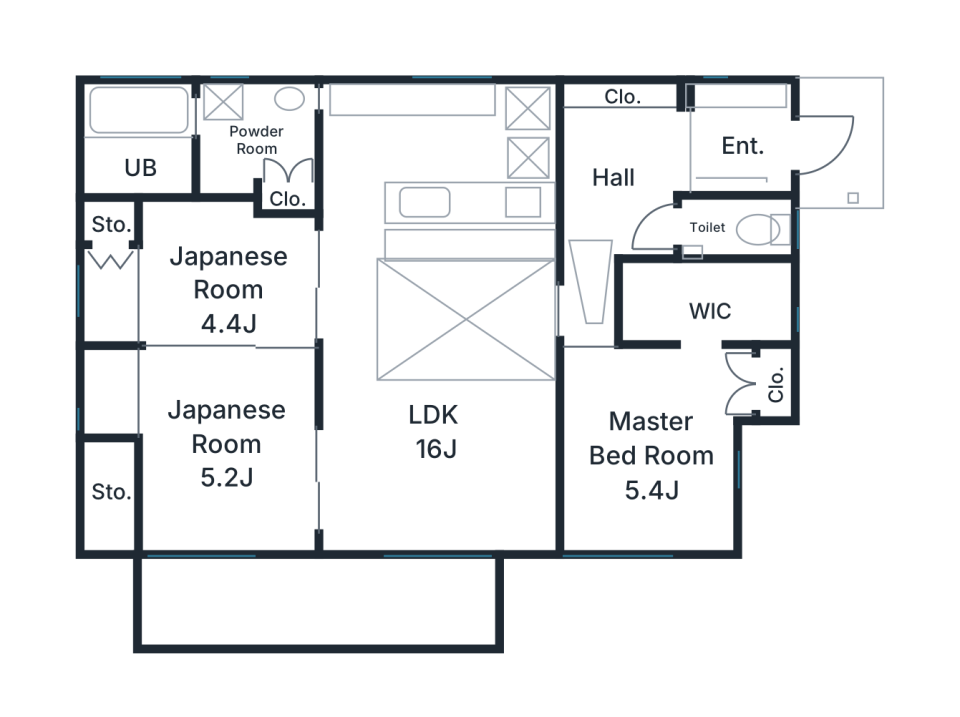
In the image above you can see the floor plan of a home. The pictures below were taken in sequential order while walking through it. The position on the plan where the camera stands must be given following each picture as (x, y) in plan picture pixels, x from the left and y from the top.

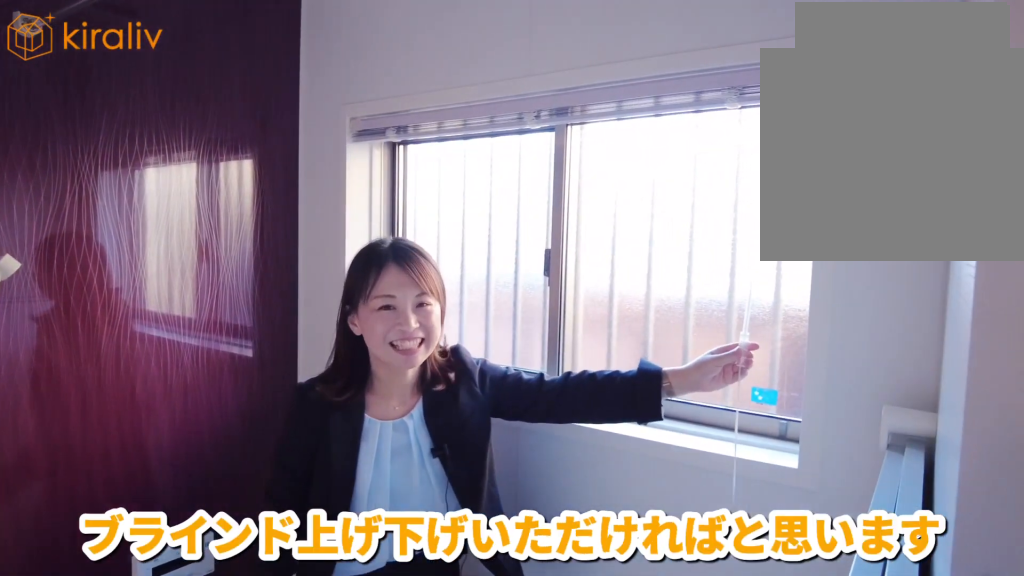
(146, 168)
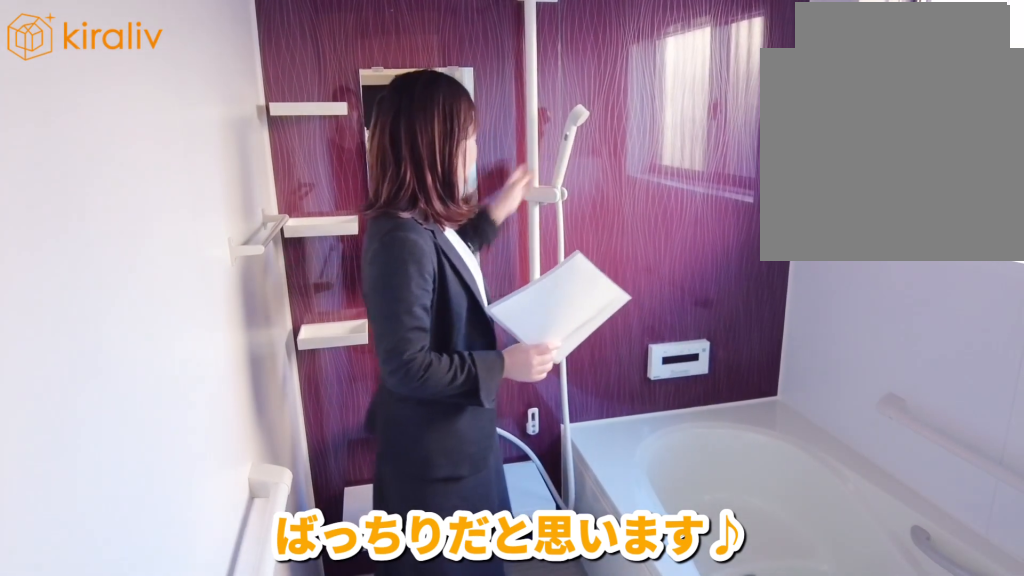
(147, 170)
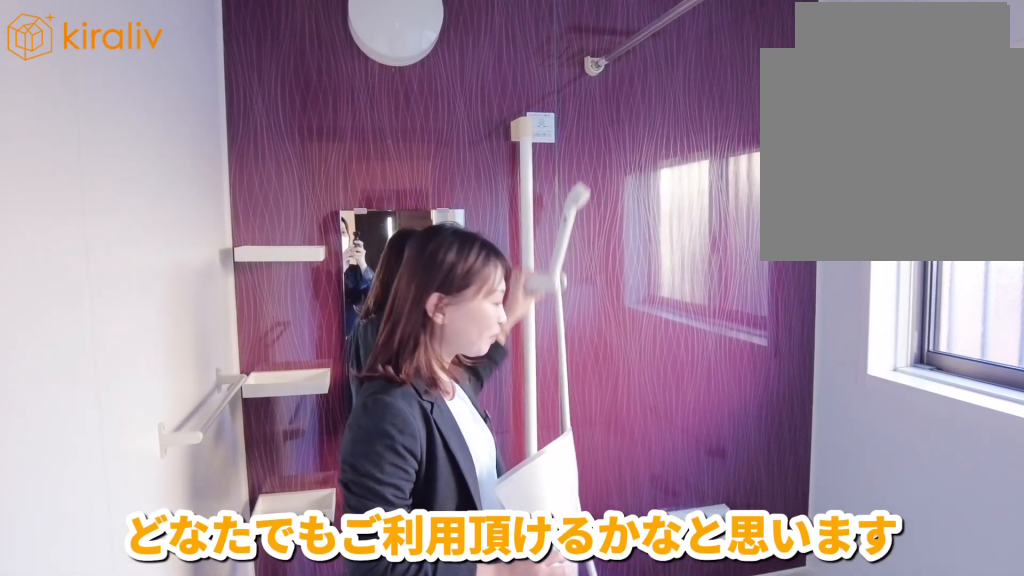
(148, 170)
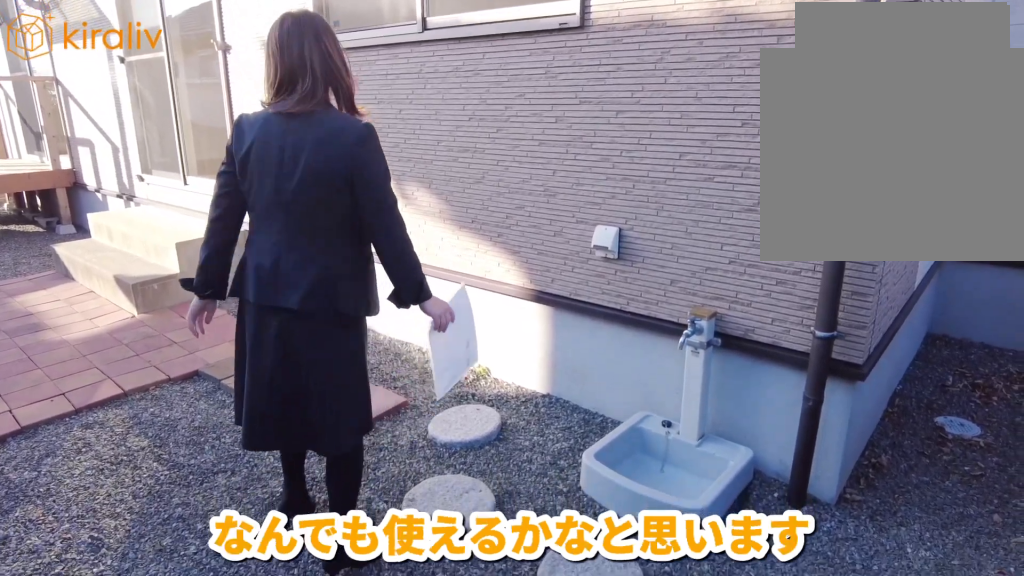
(685, 561)
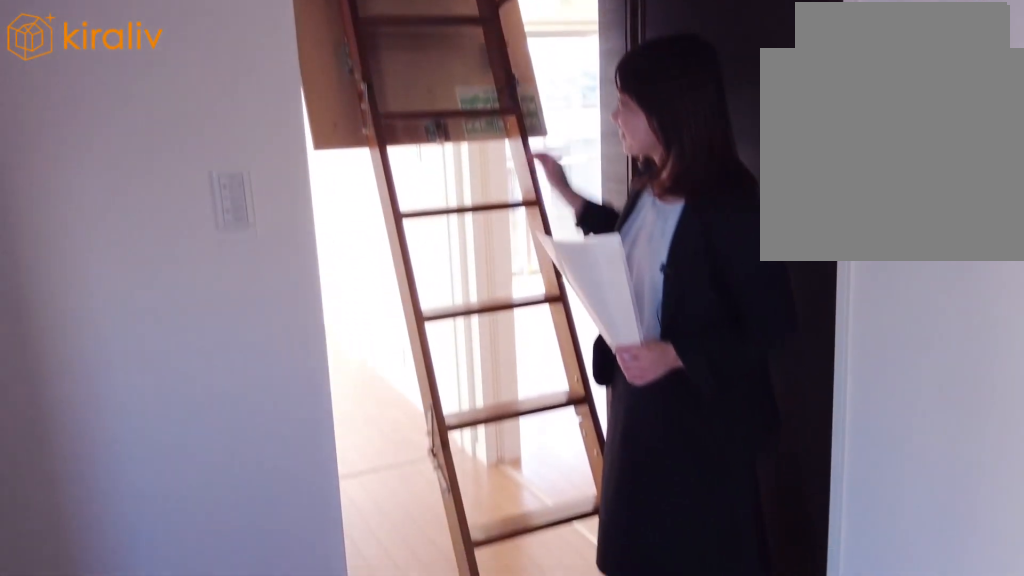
(591, 267)
